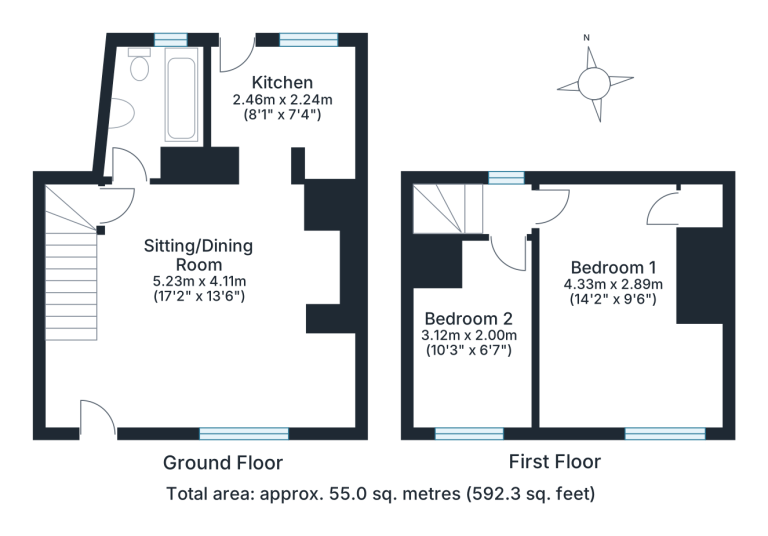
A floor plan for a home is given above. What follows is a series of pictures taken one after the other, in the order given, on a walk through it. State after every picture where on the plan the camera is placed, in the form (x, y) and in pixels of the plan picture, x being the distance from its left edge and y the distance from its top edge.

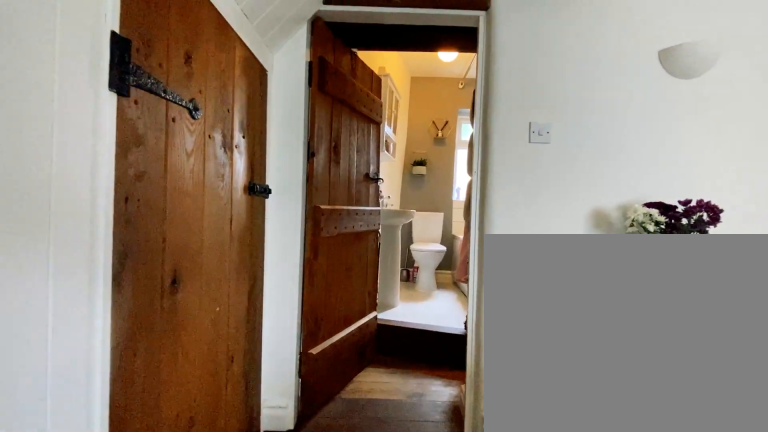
(137, 239)
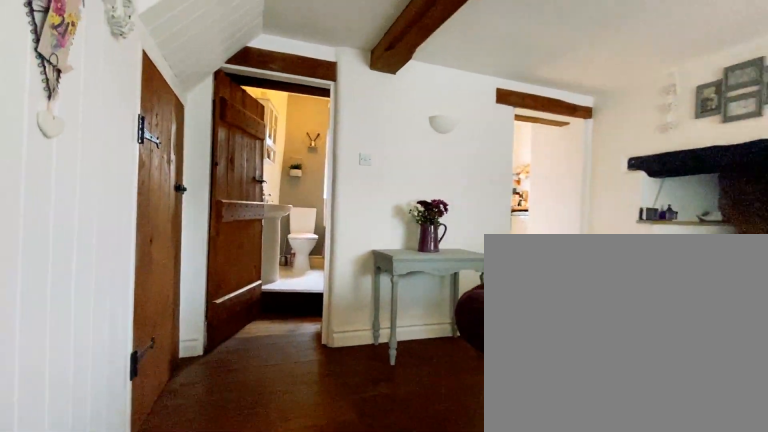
(138, 284)
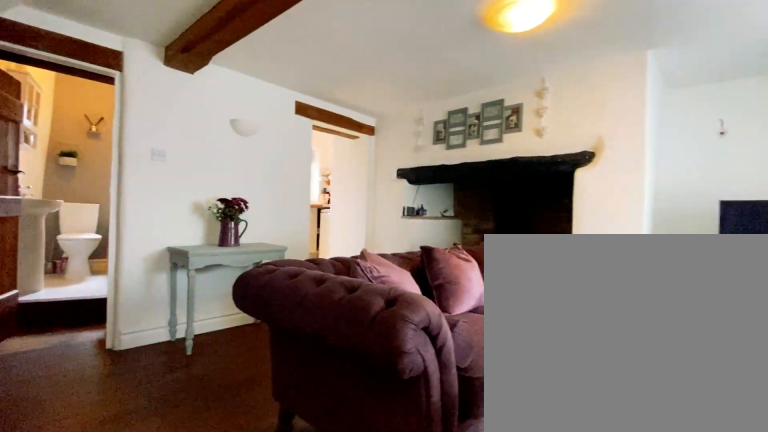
(141, 313)
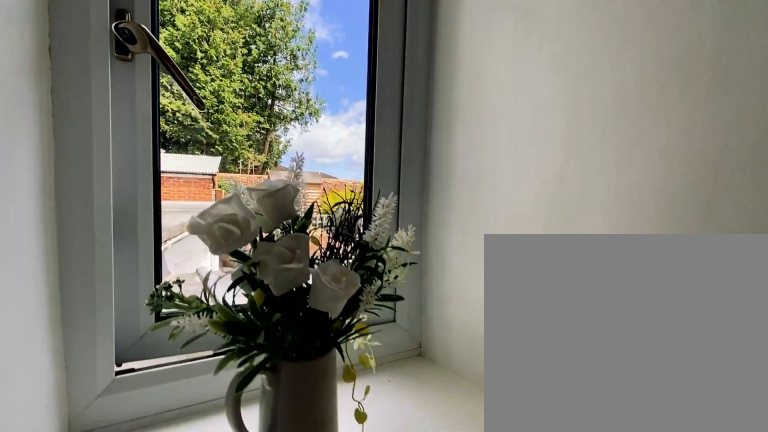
(508, 221)
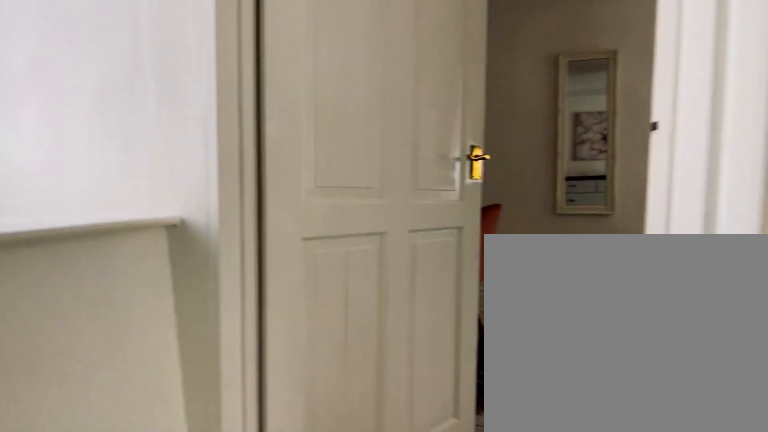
(505, 233)
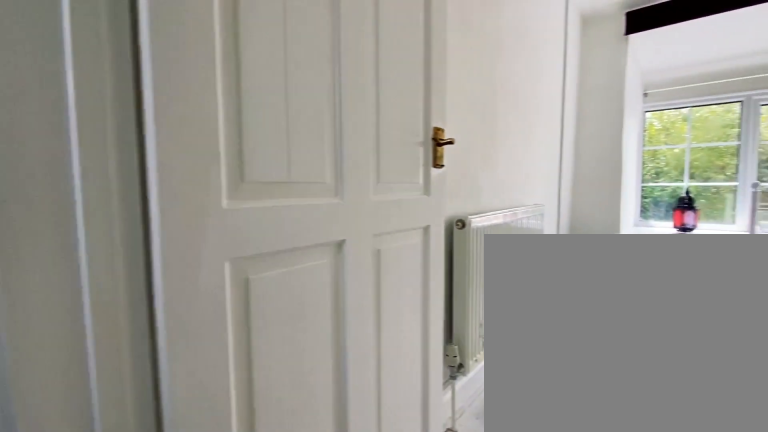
(499, 265)
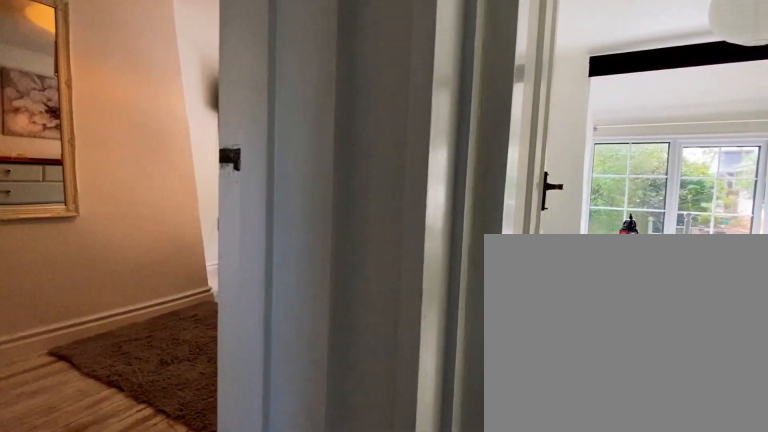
(520, 204)
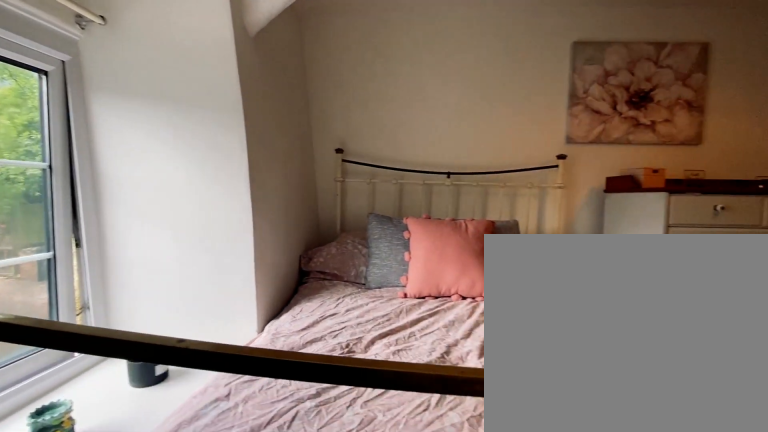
(615, 334)
